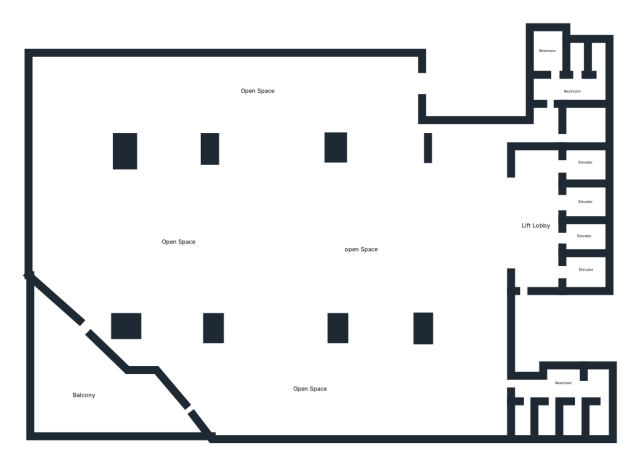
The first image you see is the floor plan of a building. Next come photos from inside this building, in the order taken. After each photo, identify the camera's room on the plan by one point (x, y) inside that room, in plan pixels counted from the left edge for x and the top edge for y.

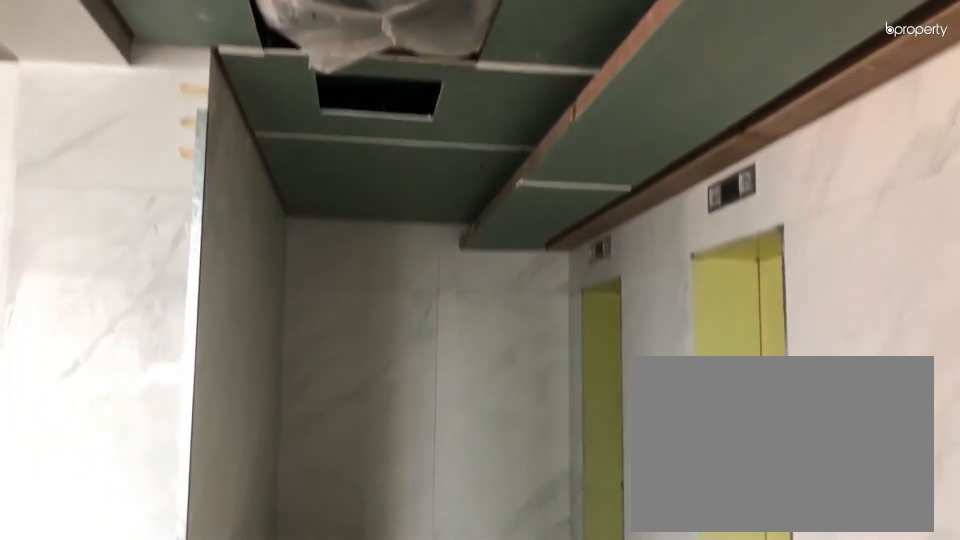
(536, 223)
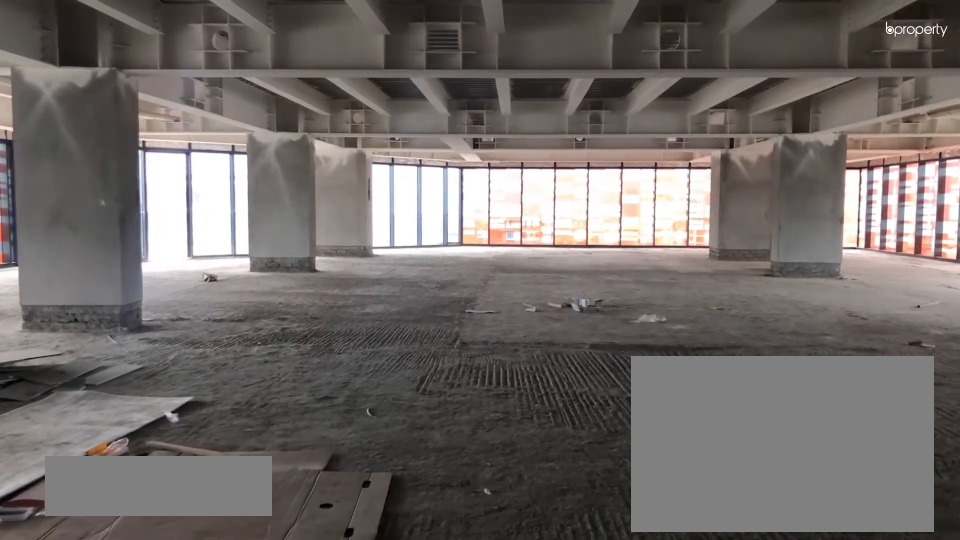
(395, 228)
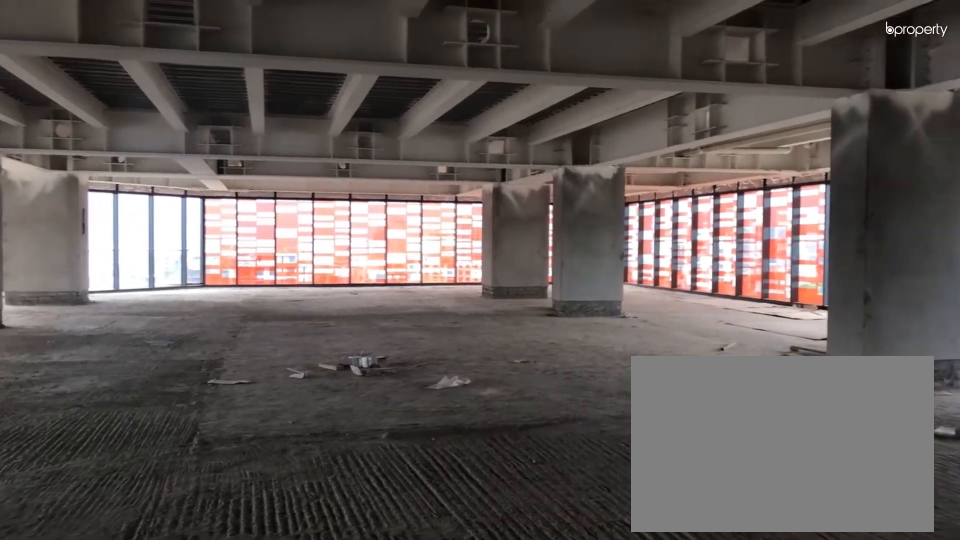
(294, 217)
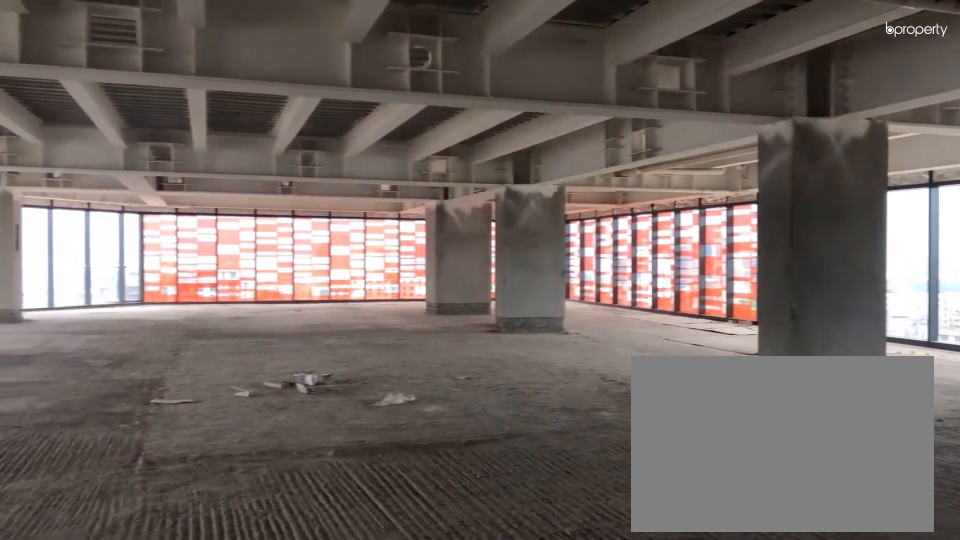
(328, 254)
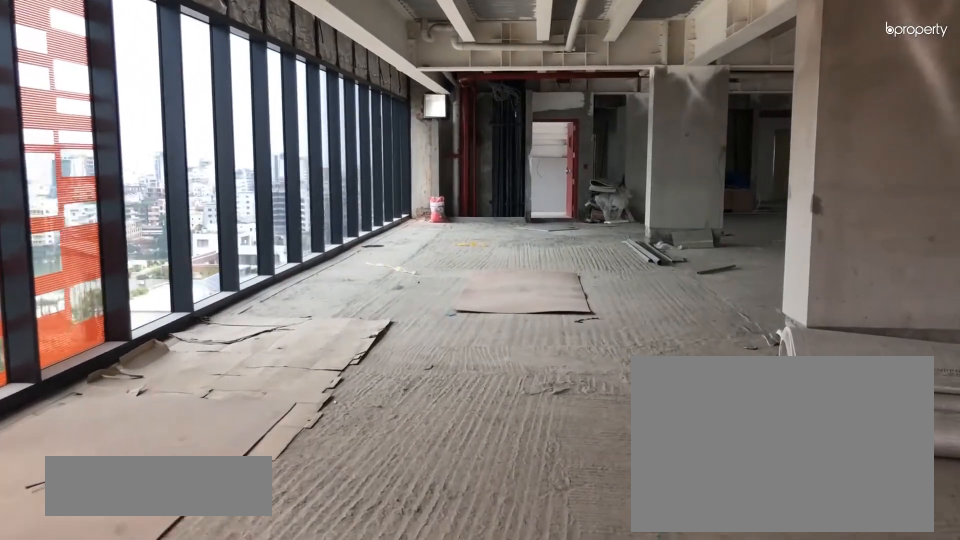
(162, 90)
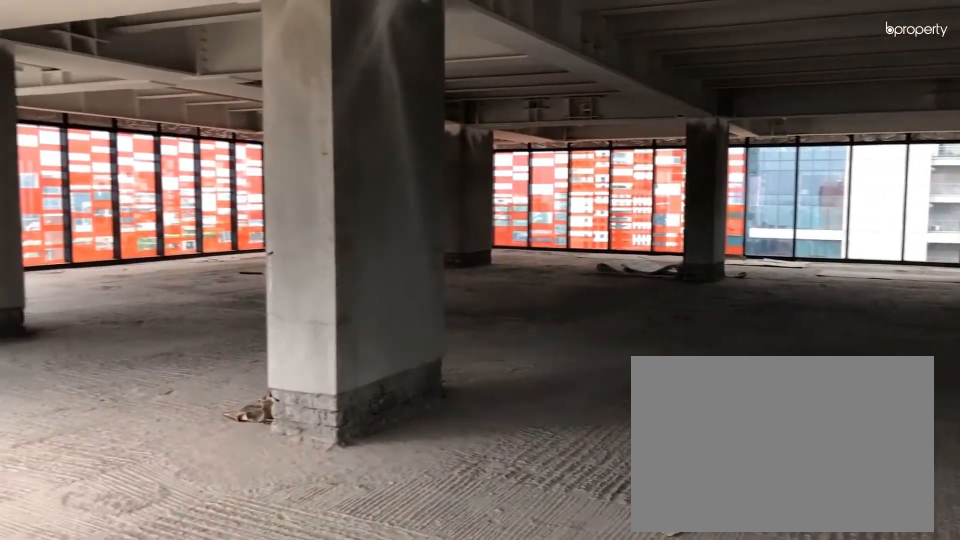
(296, 398)
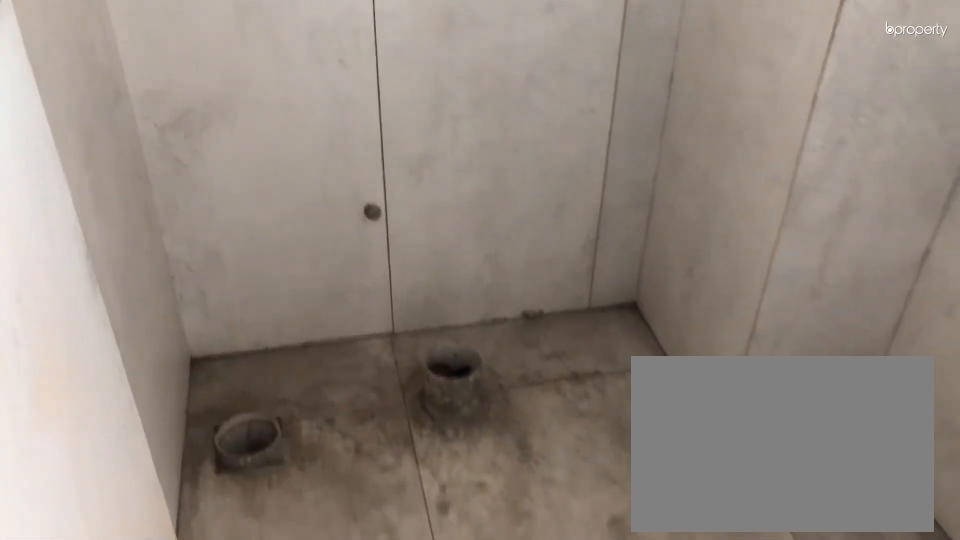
(519, 421)
